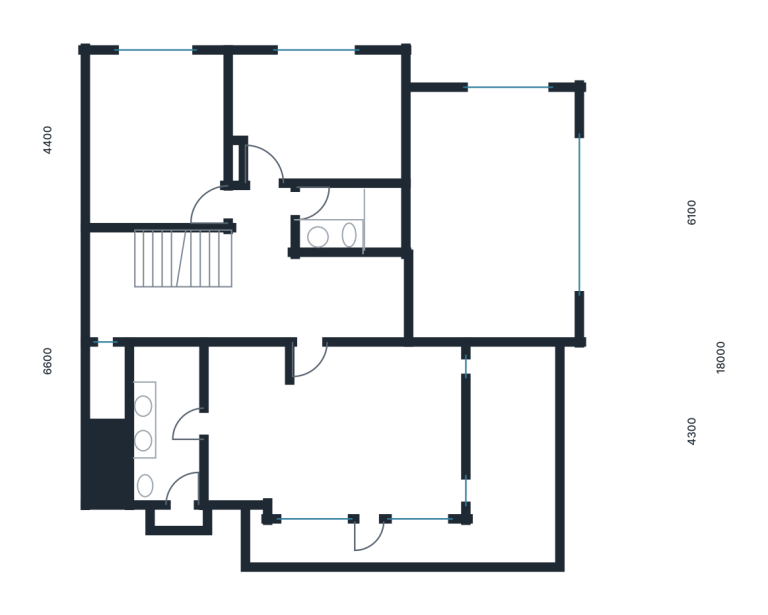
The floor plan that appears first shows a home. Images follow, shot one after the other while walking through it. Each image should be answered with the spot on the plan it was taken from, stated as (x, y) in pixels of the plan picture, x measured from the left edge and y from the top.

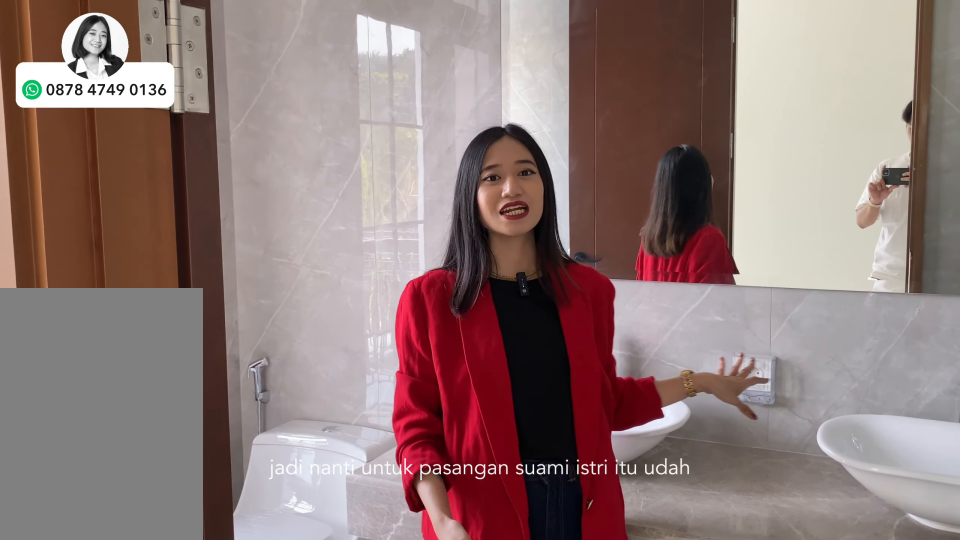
(177, 414)
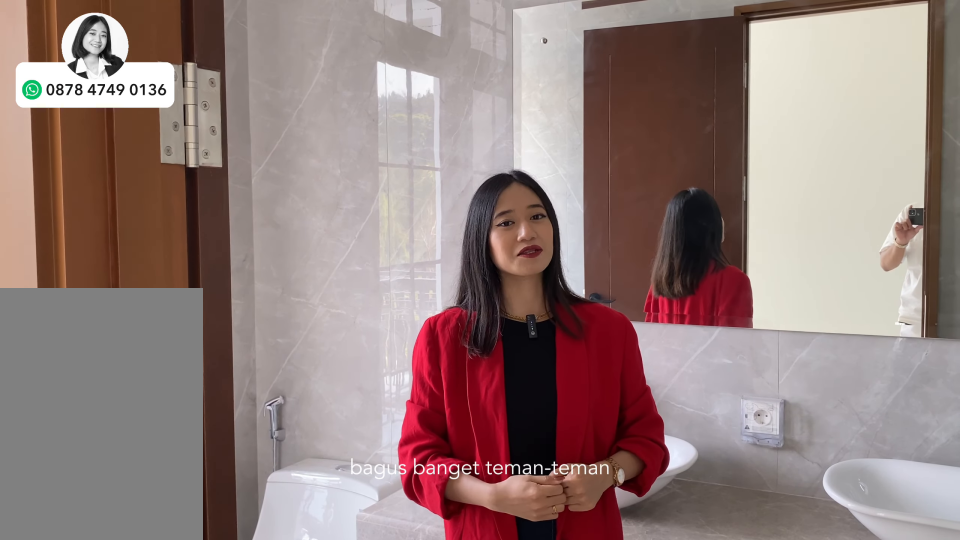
(177, 414)
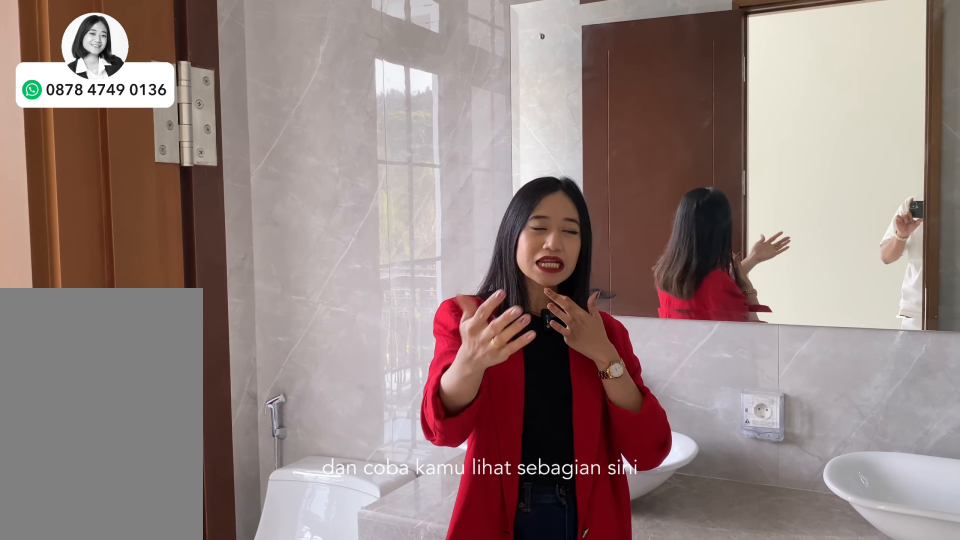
(177, 414)
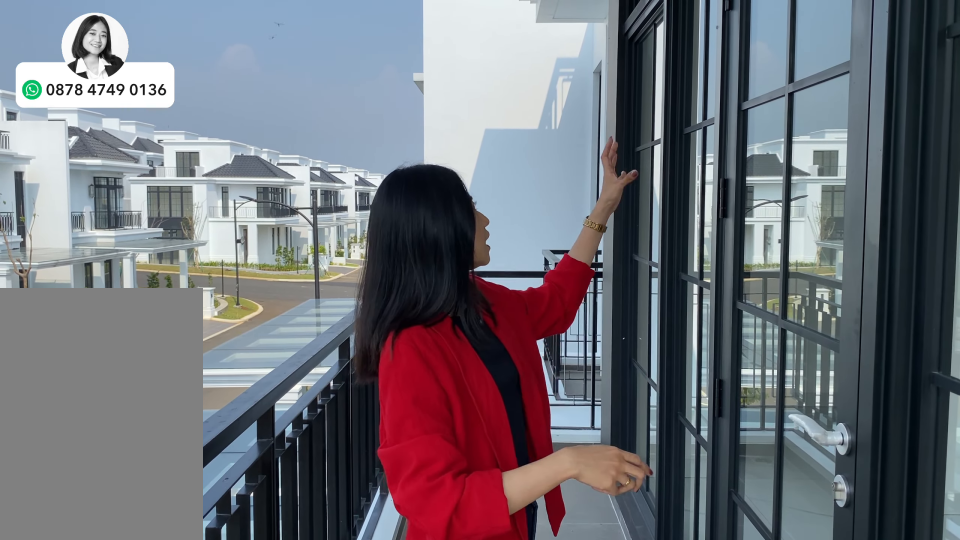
(402, 546)
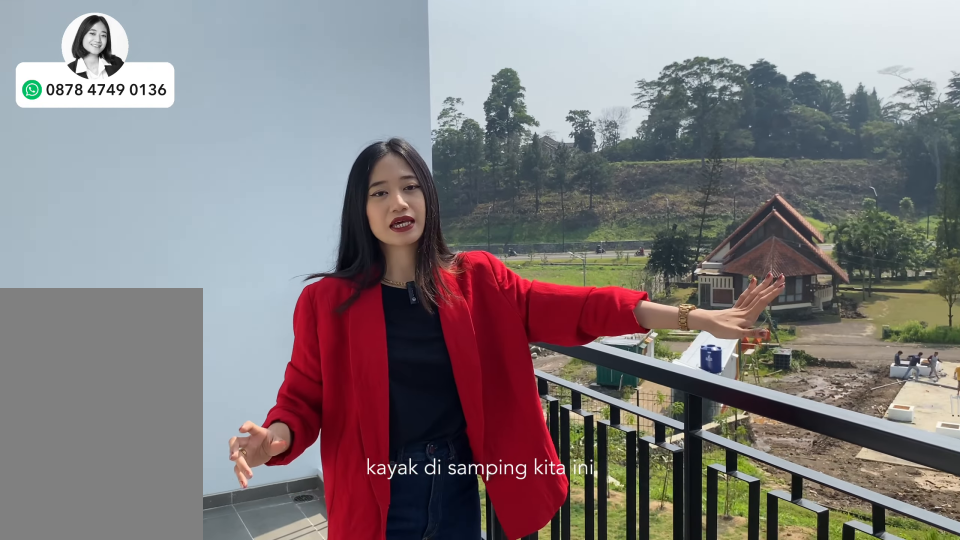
(523, 441)
